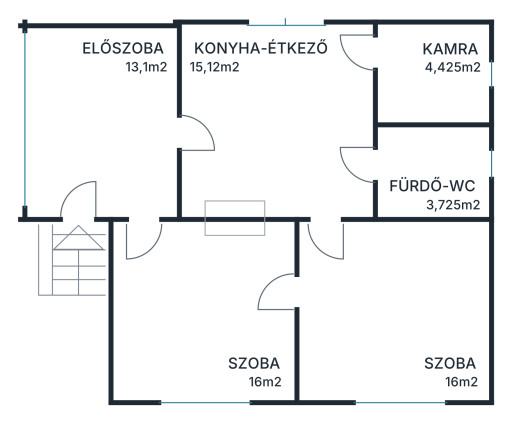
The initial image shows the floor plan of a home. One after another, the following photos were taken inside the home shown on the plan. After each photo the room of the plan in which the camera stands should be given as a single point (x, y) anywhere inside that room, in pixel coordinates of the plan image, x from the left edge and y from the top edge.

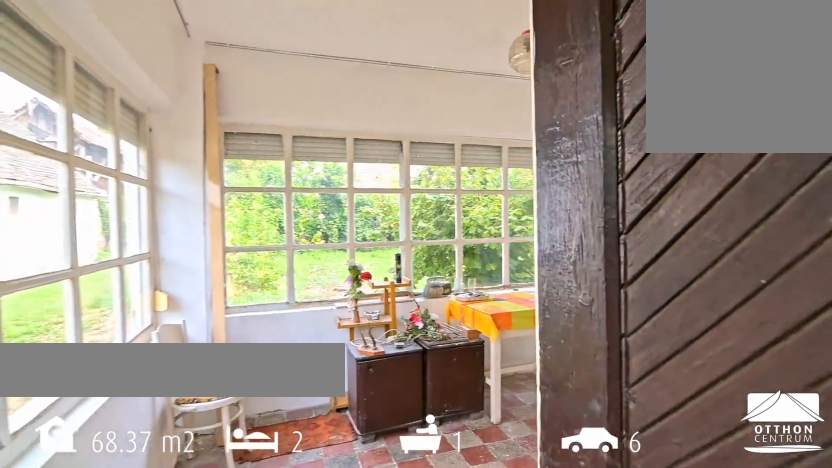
(80, 183)
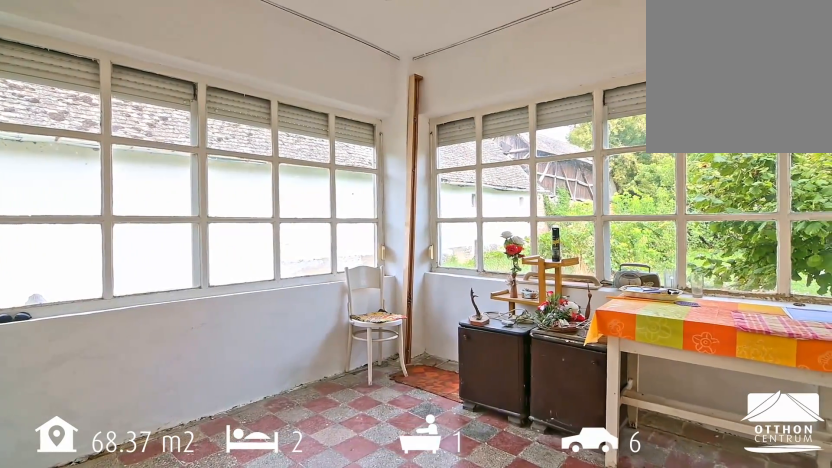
(81, 183)
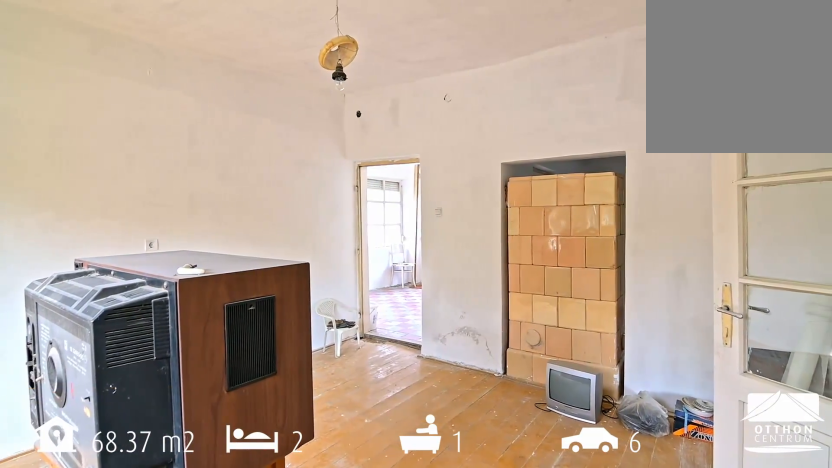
(199, 306)
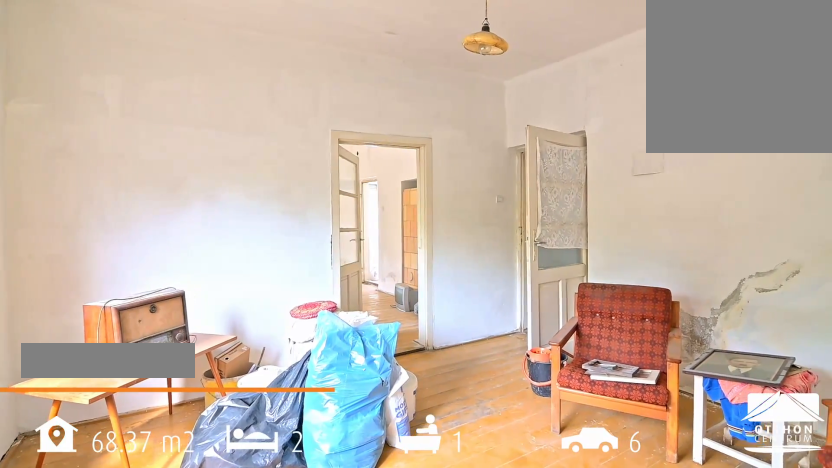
(402, 314)
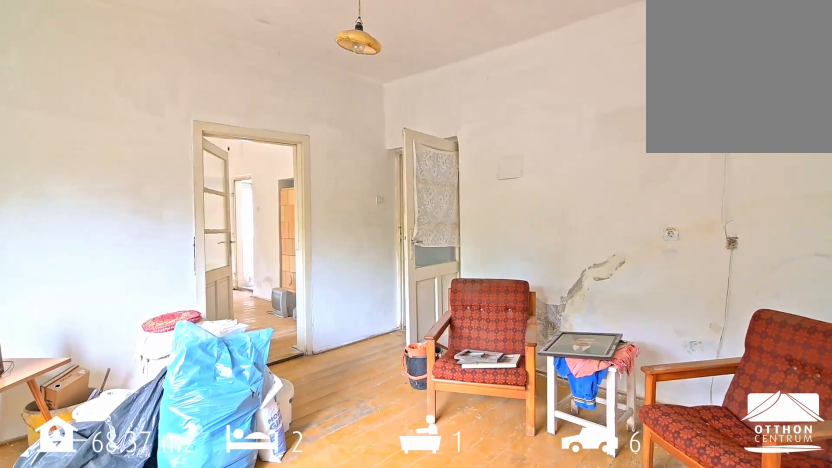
(402, 315)
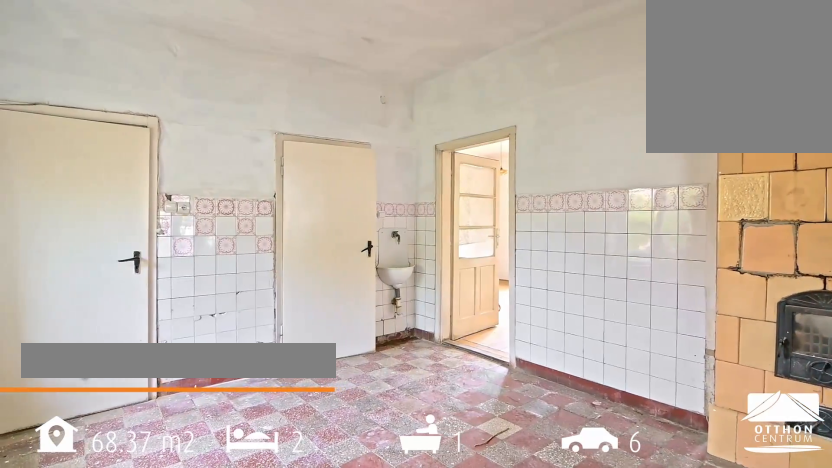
(279, 137)
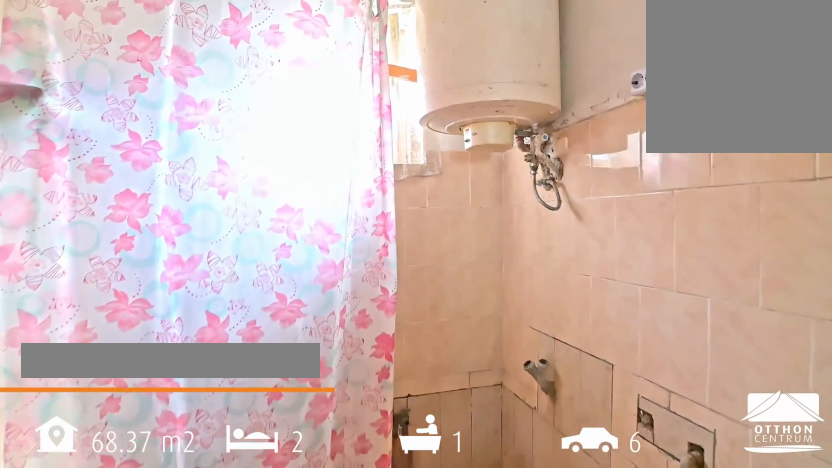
(436, 166)
